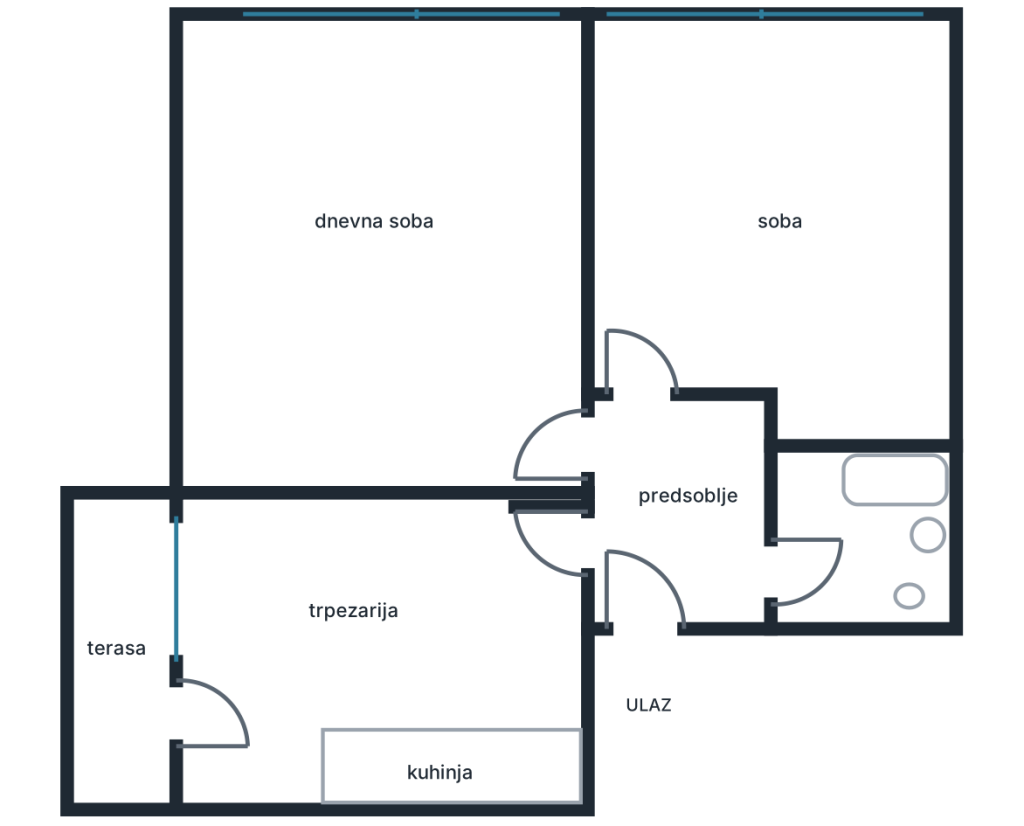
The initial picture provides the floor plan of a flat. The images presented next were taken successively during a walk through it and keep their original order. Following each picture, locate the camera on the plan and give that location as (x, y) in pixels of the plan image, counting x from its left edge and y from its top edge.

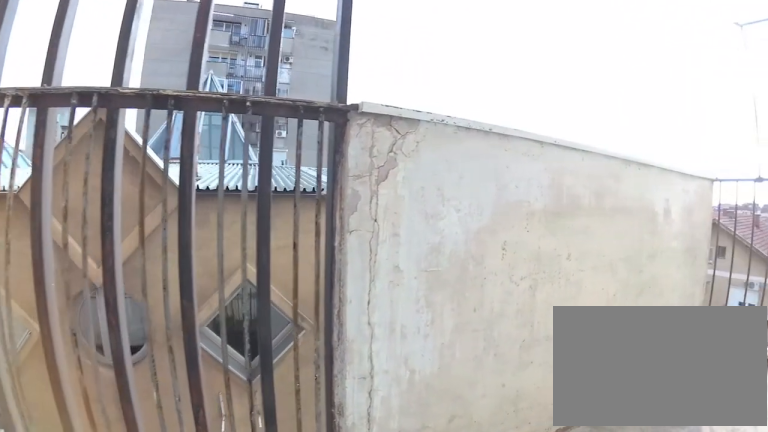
(171, 739)
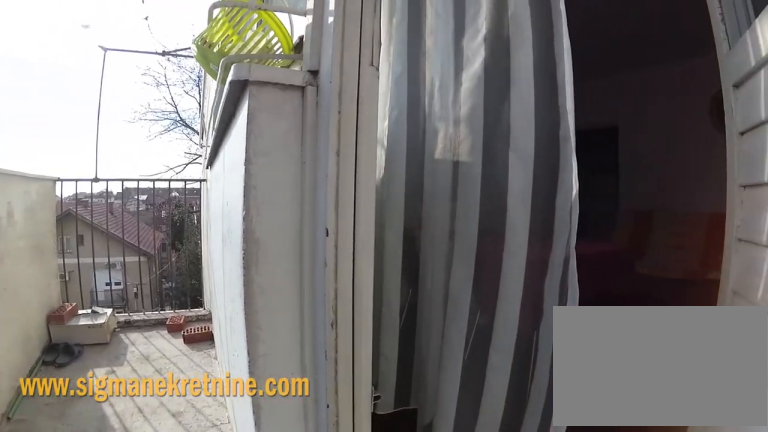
(115, 752)
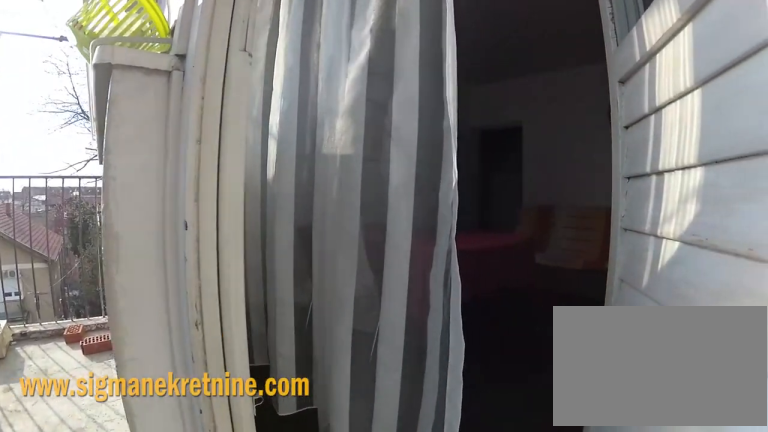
(107, 745)
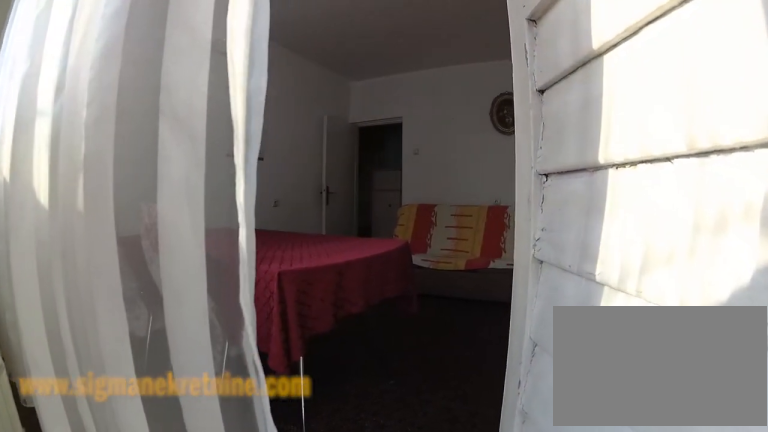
(127, 730)
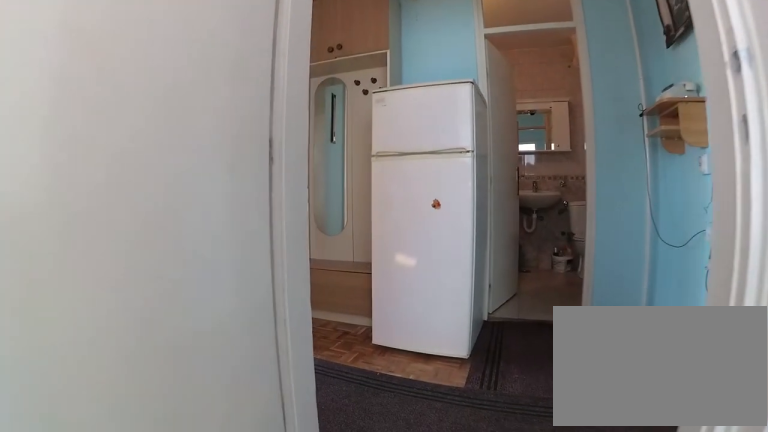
(503, 592)
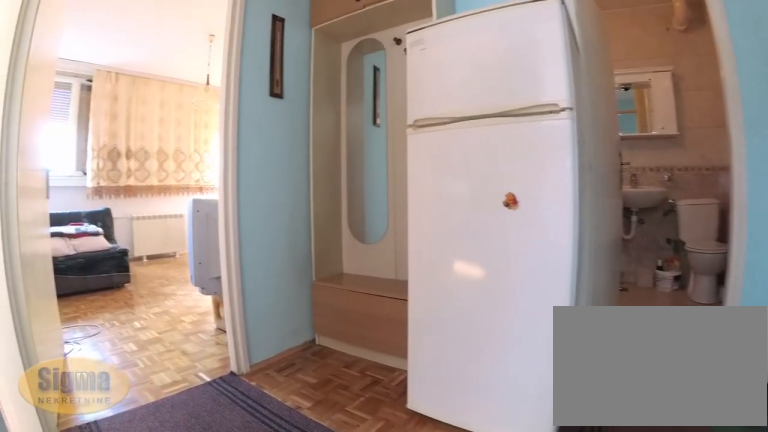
(567, 581)
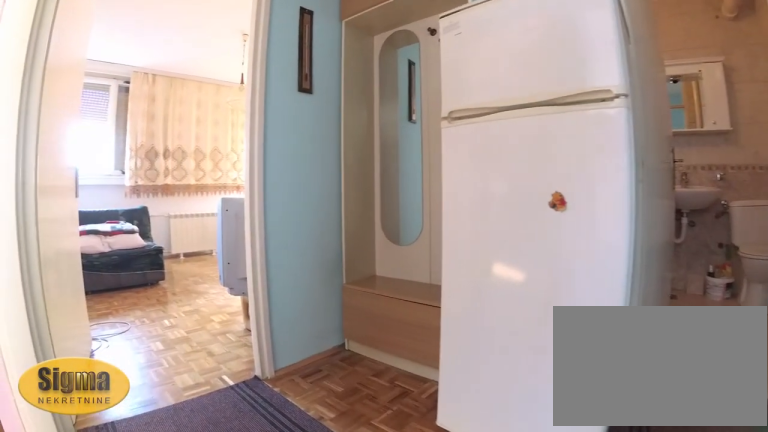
(586, 581)
